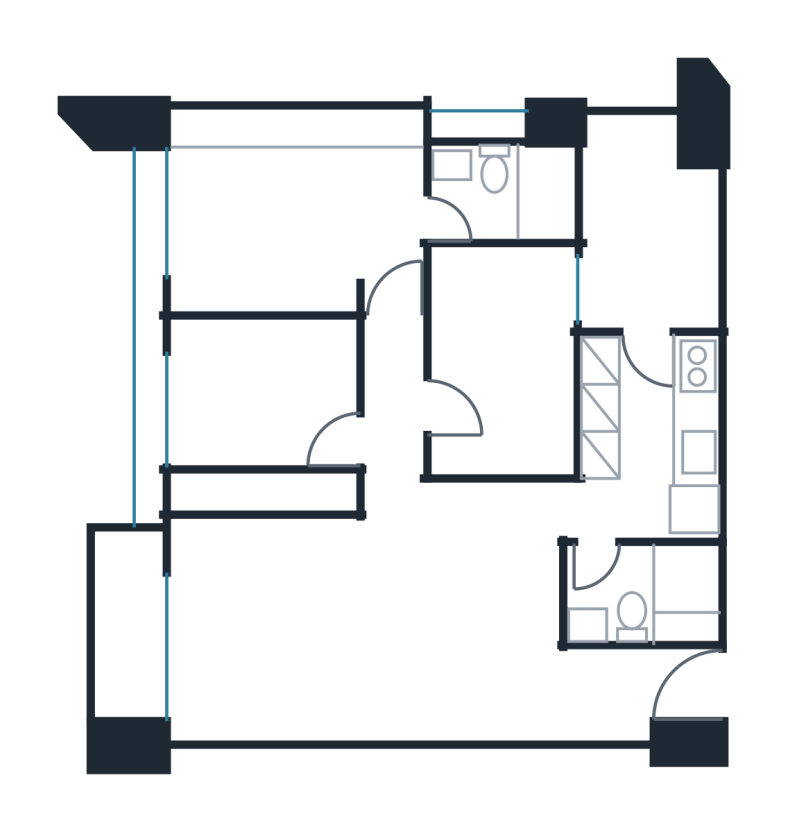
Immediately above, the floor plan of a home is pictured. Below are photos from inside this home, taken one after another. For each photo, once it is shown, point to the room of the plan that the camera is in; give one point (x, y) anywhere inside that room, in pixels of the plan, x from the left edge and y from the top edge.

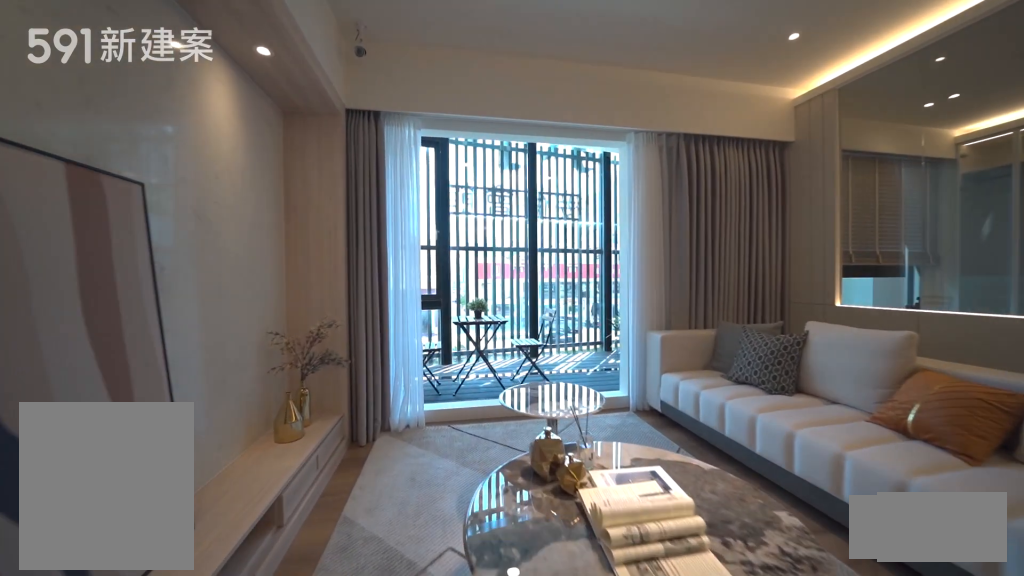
(287, 630)
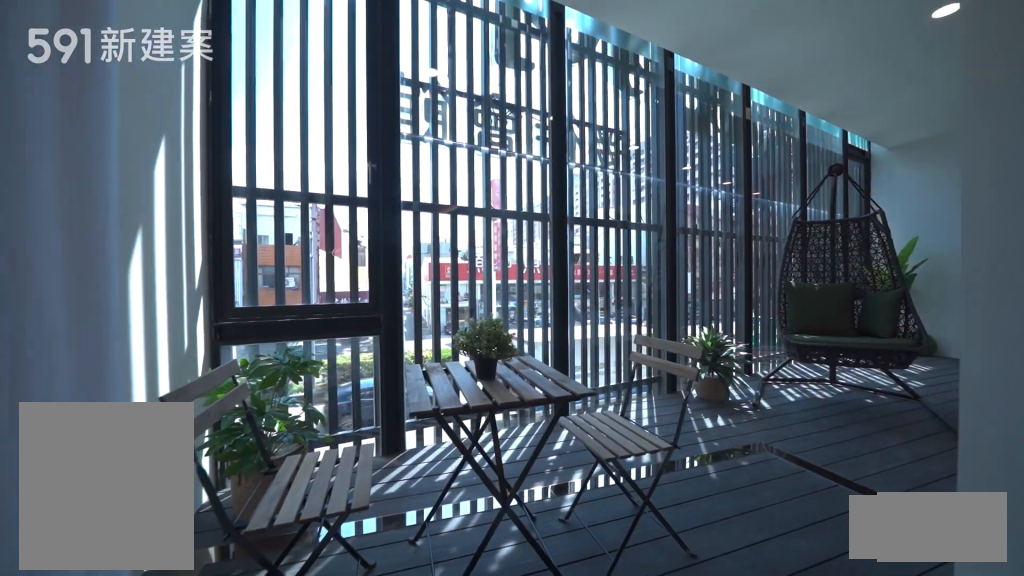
(130, 626)
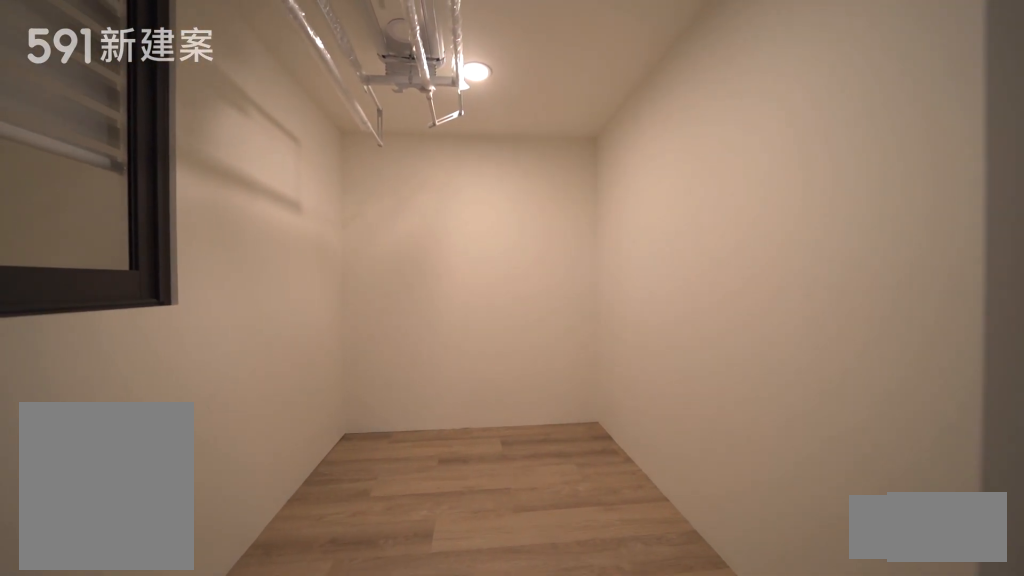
(650, 233)
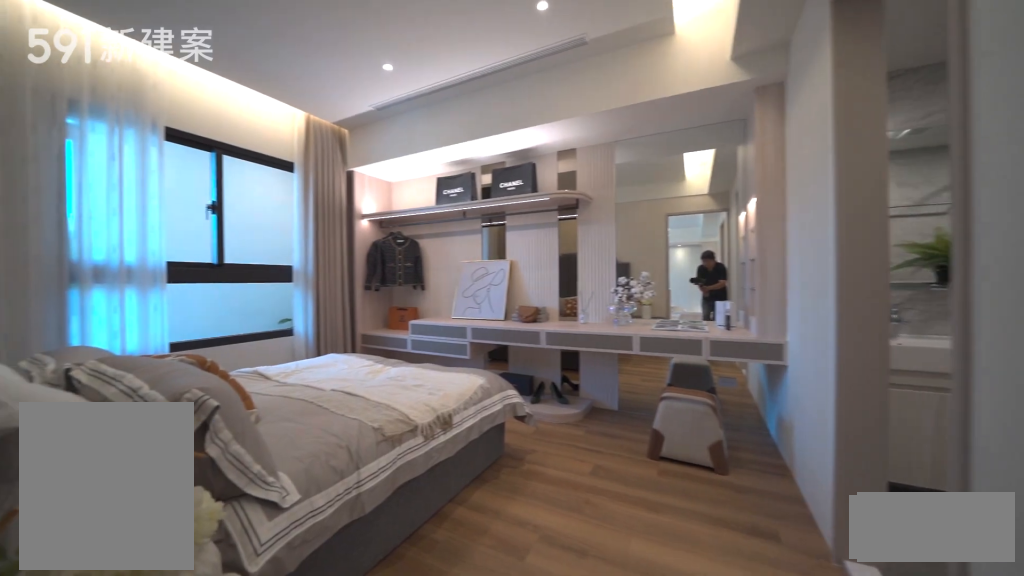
(297, 211)
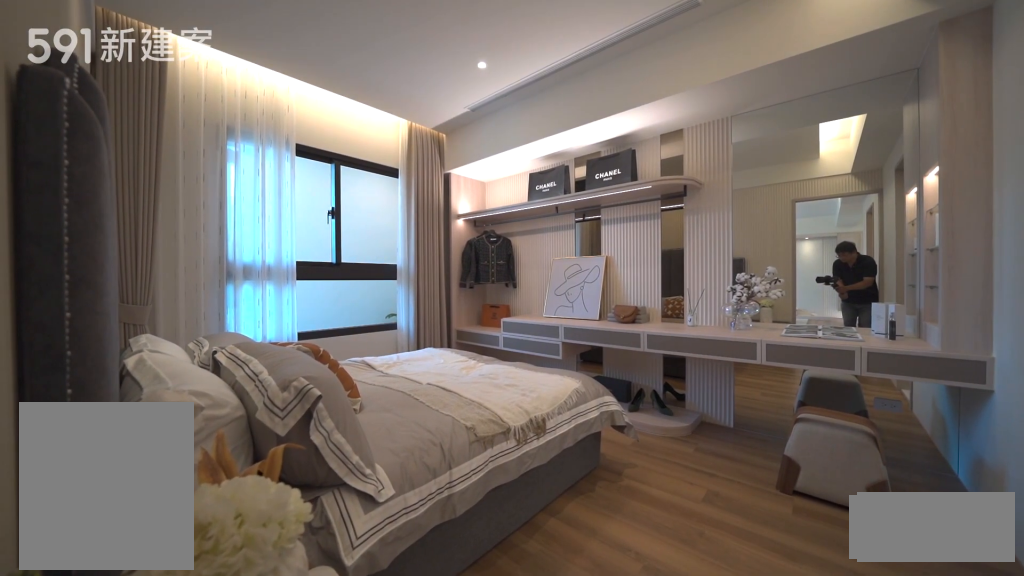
(297, 211)
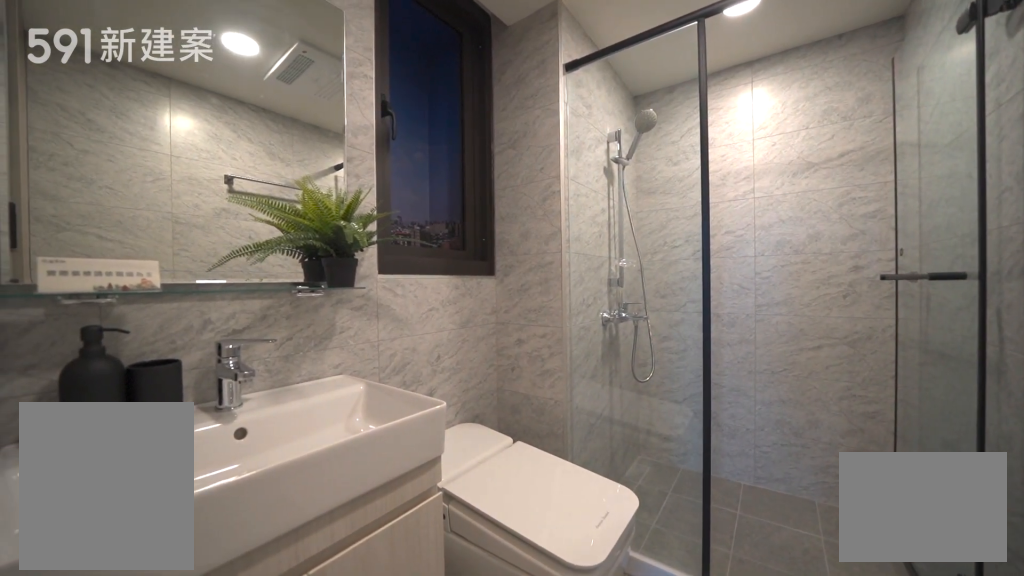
(502, 193)
